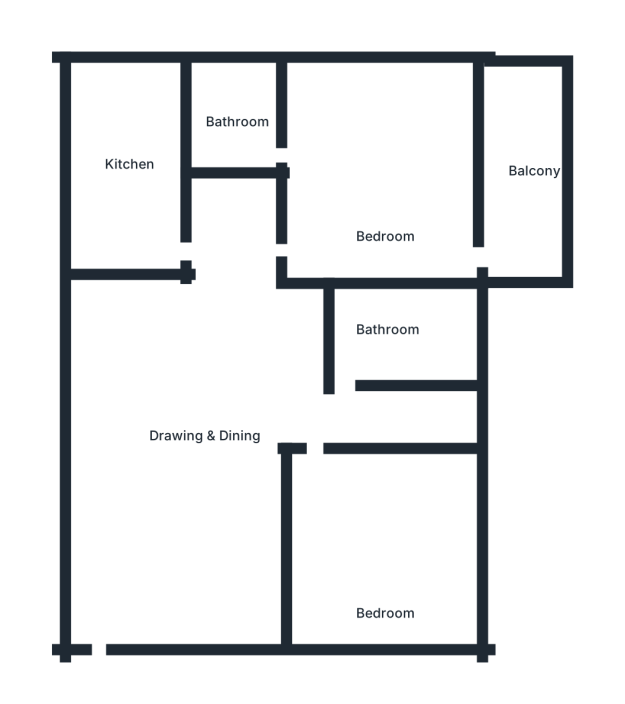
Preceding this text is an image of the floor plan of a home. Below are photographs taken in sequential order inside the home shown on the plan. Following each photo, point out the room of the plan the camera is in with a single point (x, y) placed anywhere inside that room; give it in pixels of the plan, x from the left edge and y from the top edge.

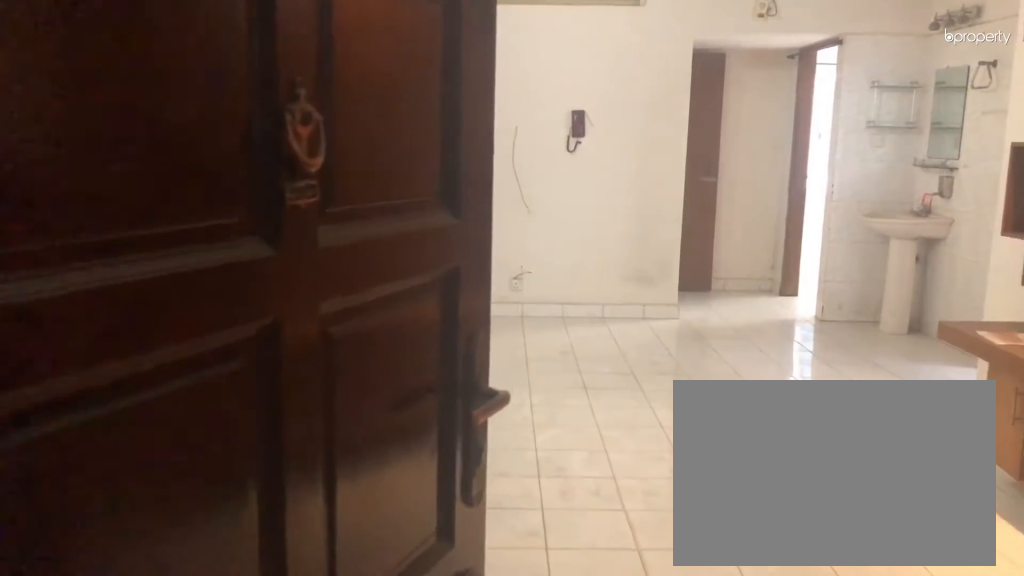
(97, 655)
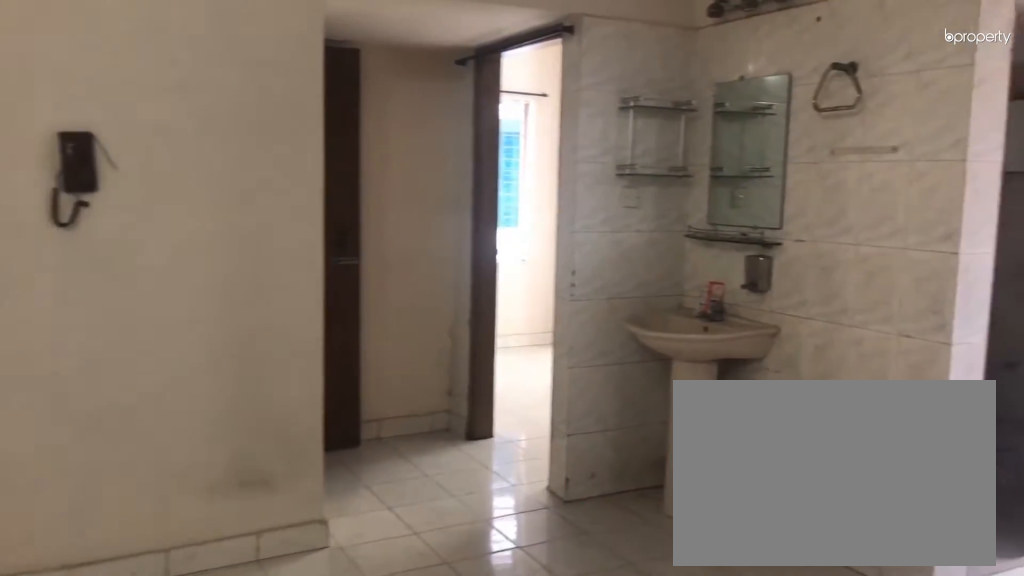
(215, 426)
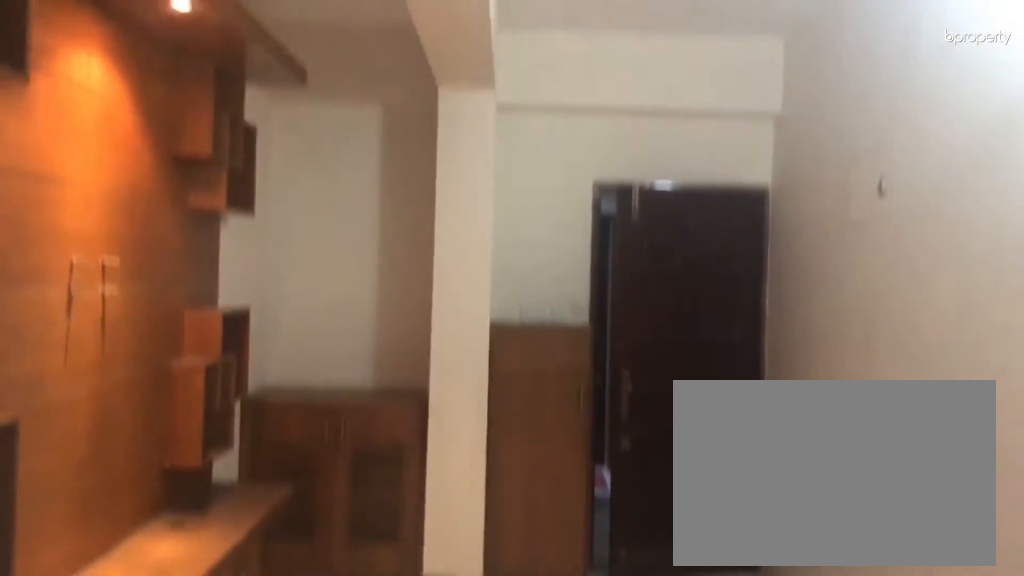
(215, 424)
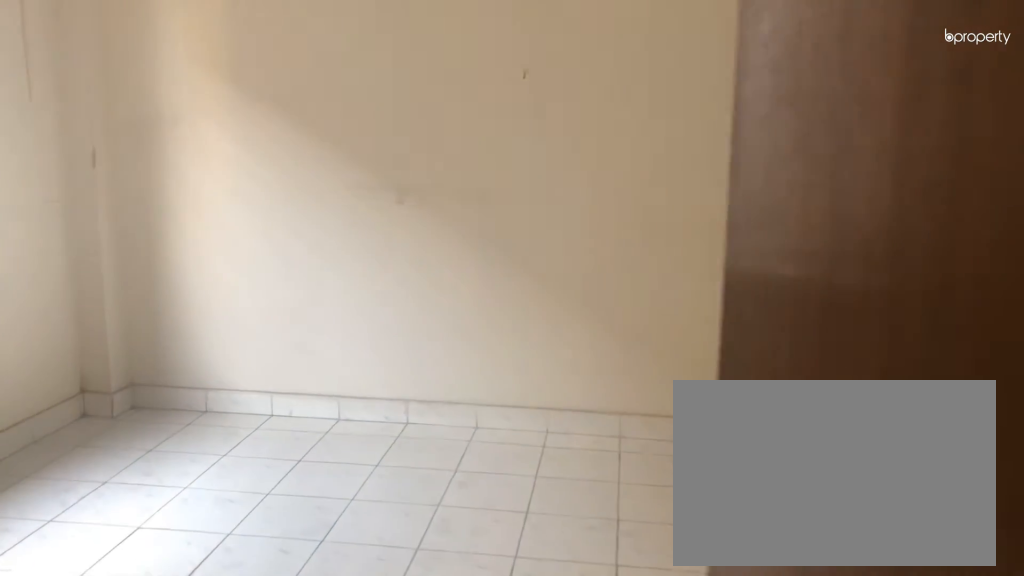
(338, 502)
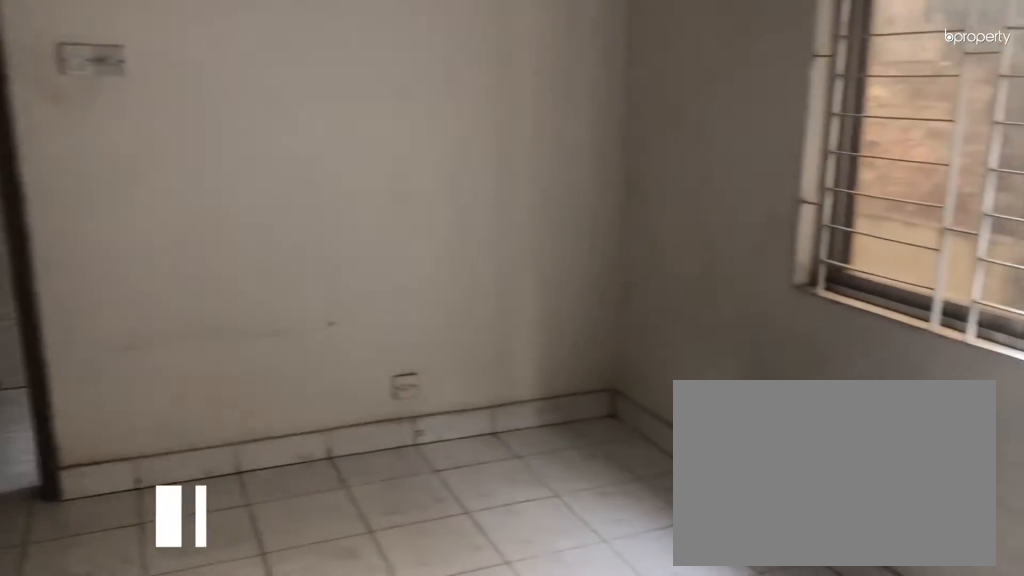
(386, 568)
